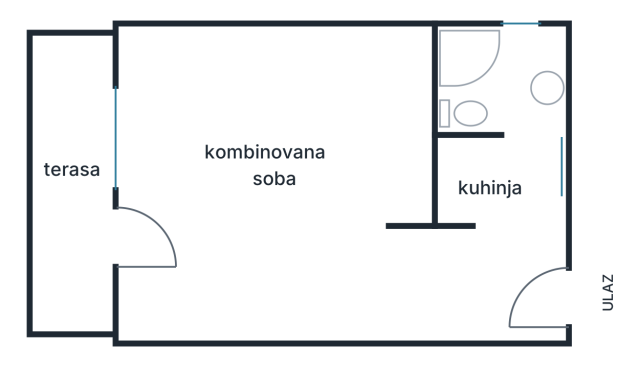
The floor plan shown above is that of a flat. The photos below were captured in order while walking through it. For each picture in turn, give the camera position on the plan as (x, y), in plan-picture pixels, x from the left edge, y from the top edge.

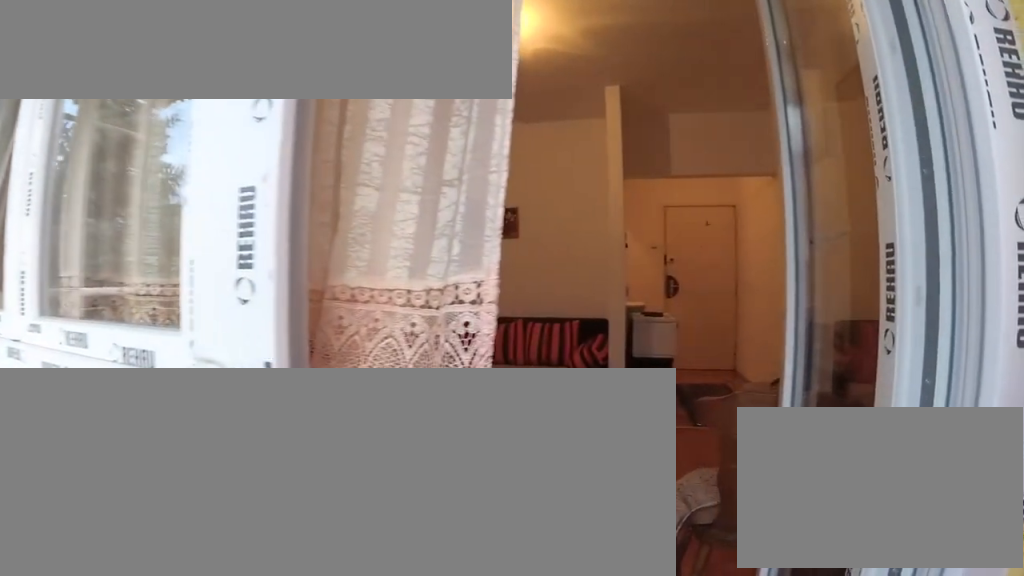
(69, 240)
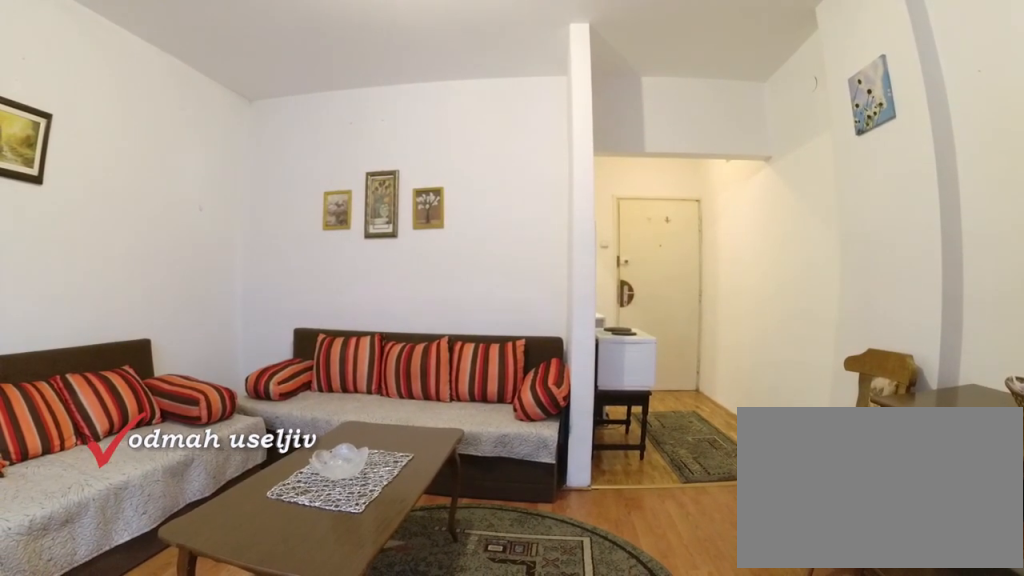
(141, 244)
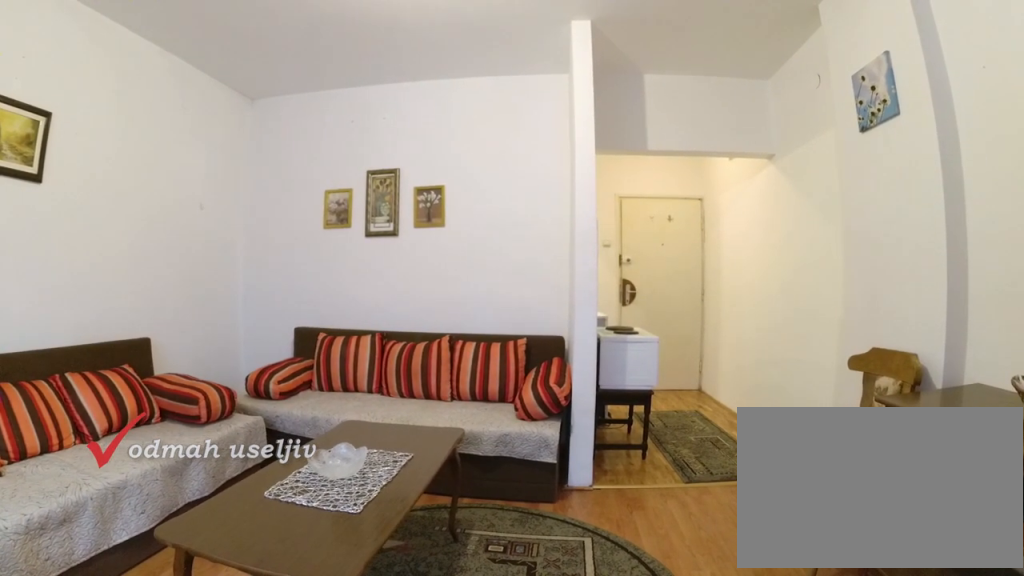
(141, 244)
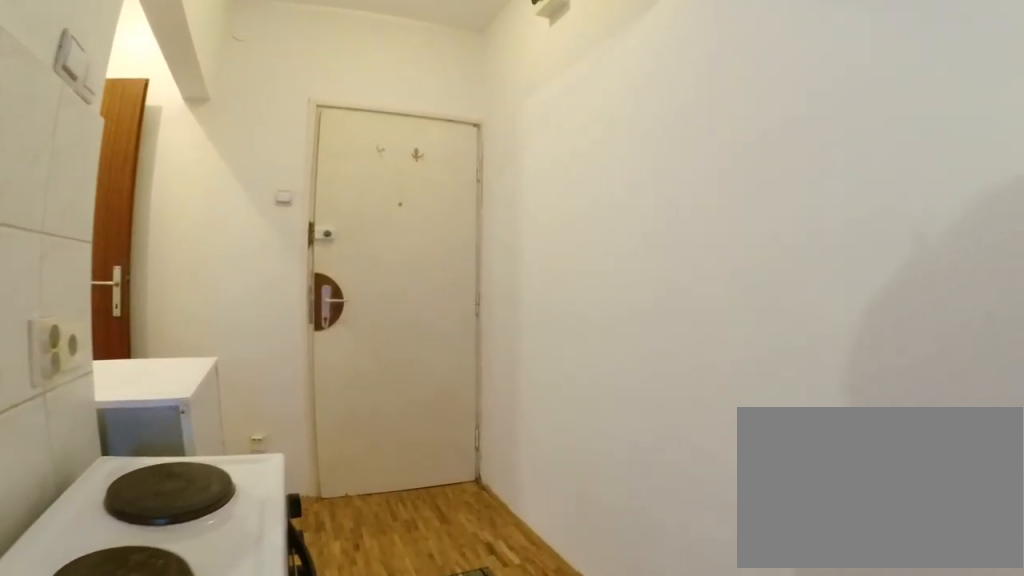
(380, 273)
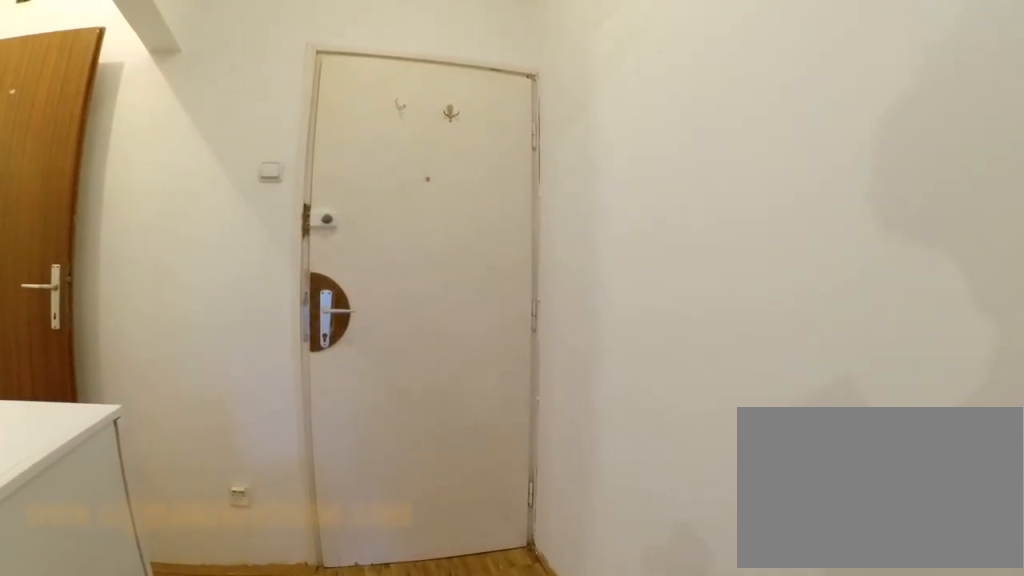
(424, 274)
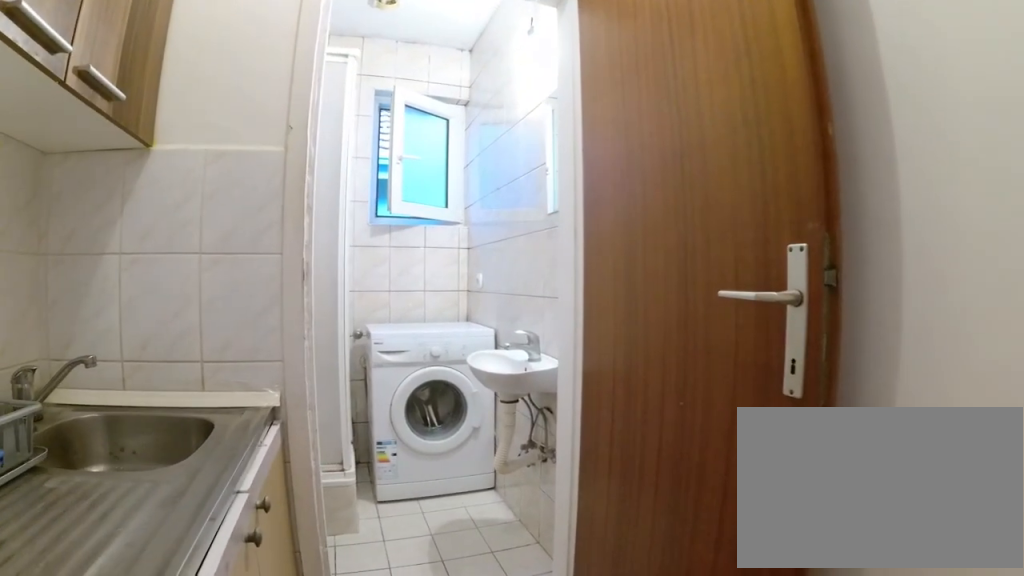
(505, 216)
